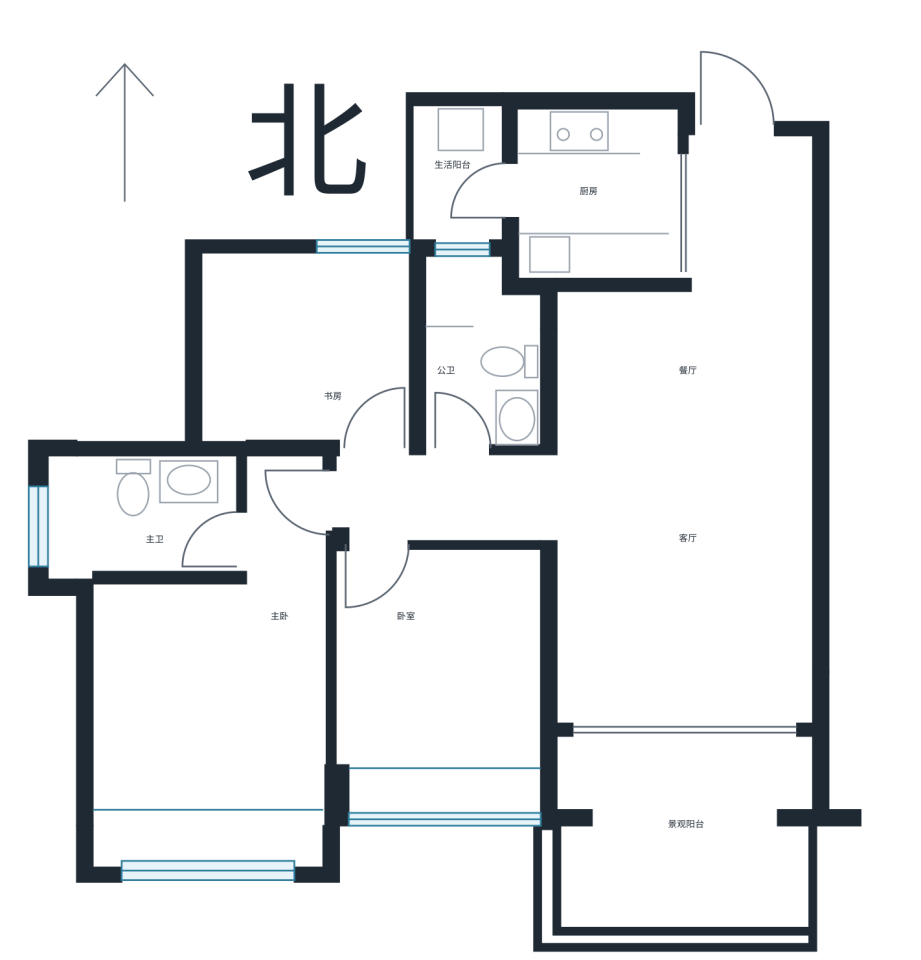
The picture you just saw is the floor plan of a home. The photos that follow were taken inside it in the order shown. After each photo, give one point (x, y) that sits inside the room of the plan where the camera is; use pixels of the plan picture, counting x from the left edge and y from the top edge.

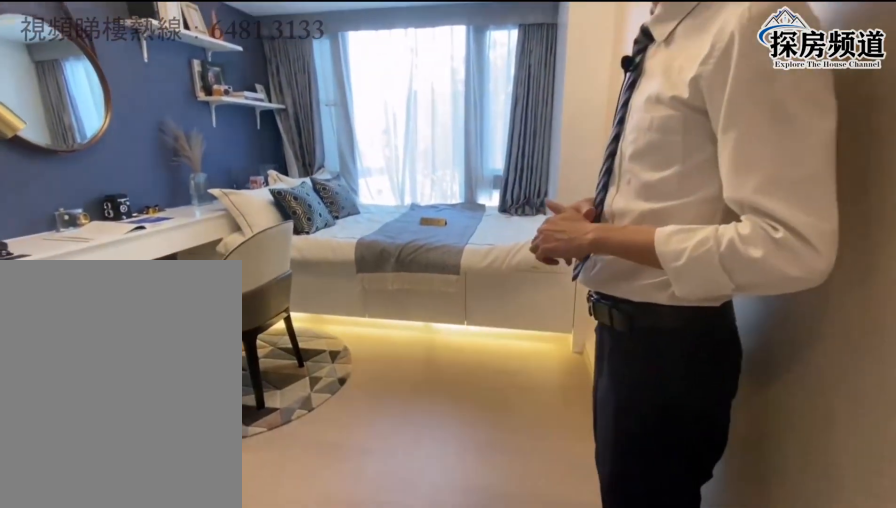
(448, 655)
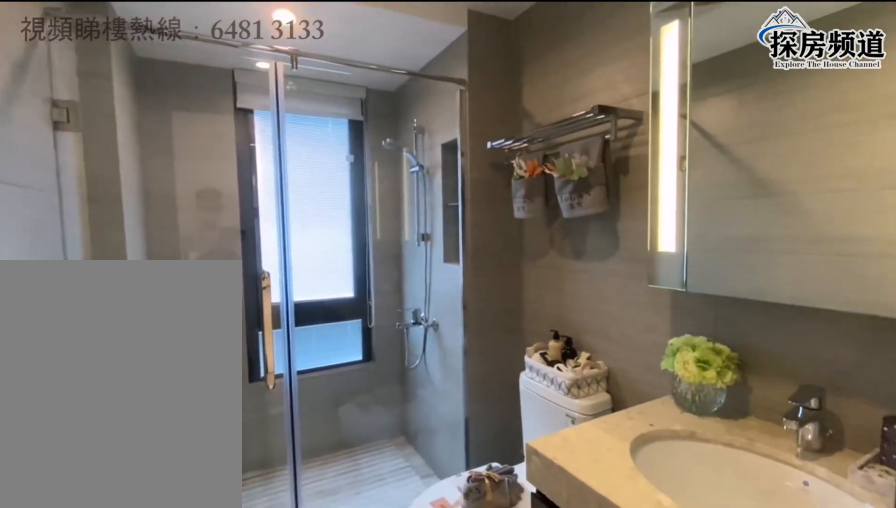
(146, 506)
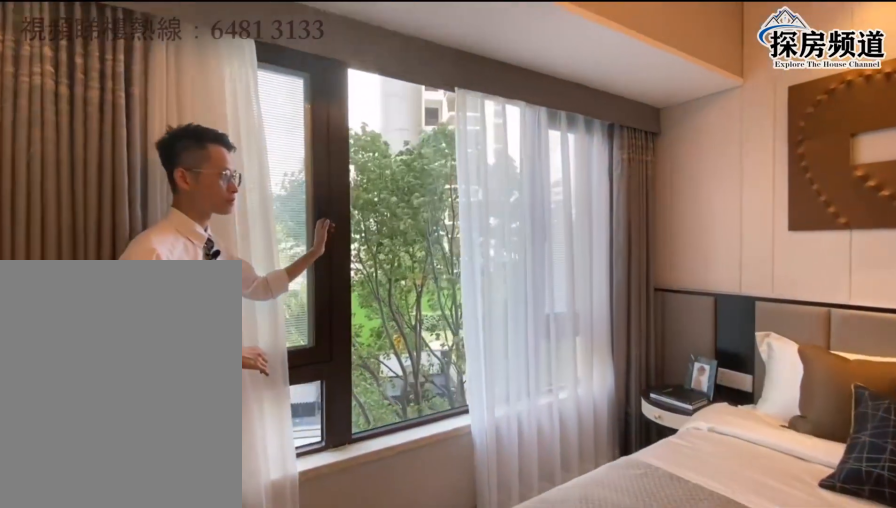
(188, 729)
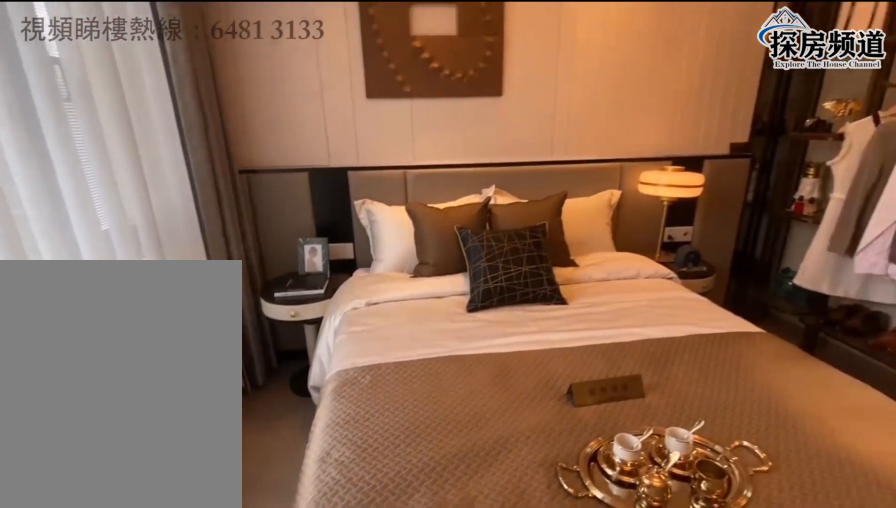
(189, 731)
